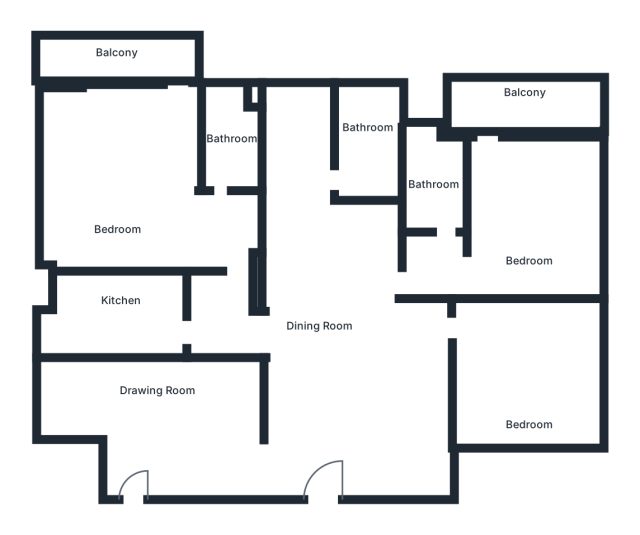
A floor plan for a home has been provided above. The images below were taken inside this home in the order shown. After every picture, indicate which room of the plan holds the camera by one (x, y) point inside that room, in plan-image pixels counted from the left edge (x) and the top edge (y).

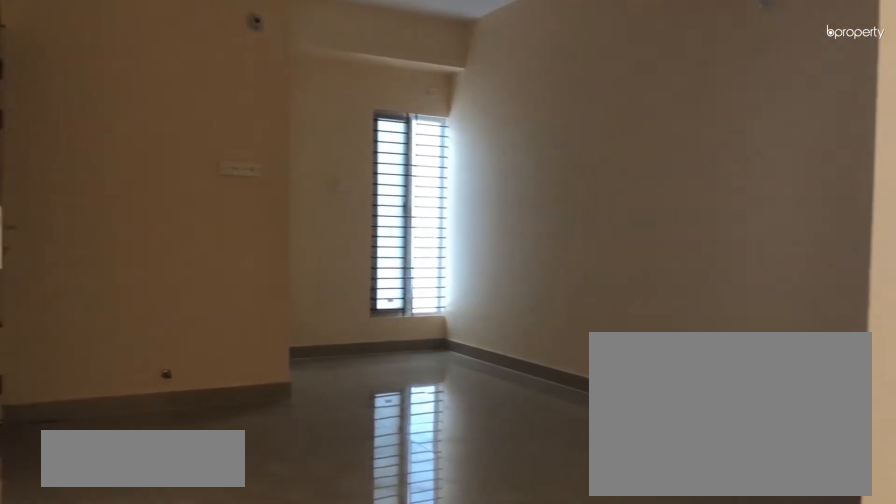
(190, 412)
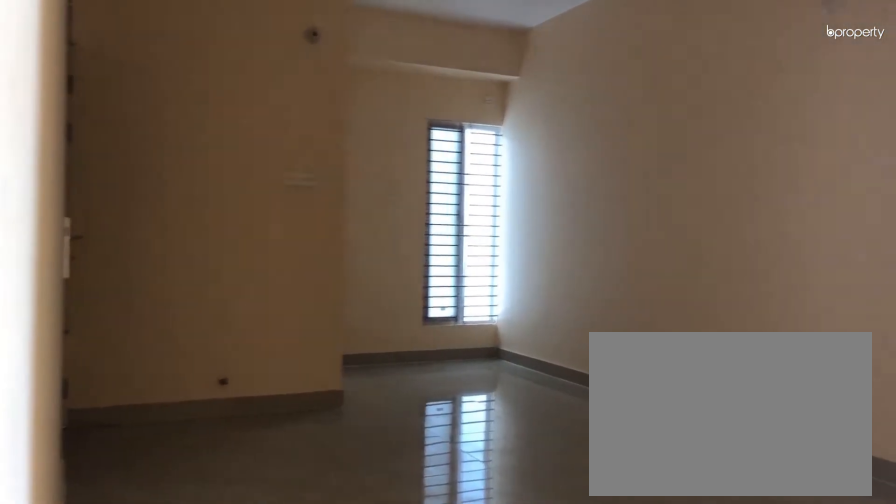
(190, 412)
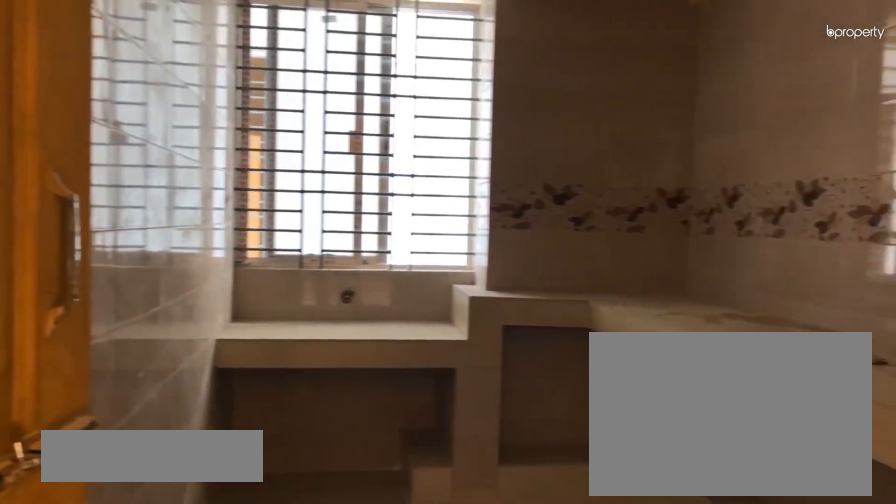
(125, 312)
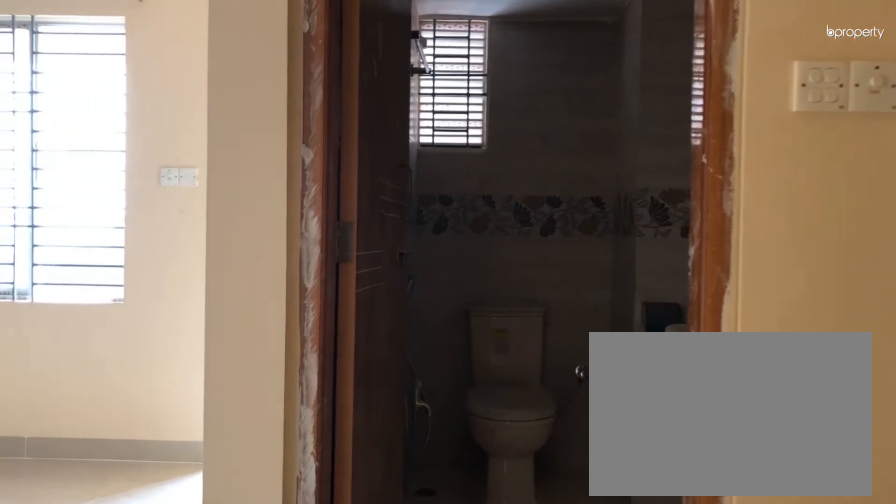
(209, 240)
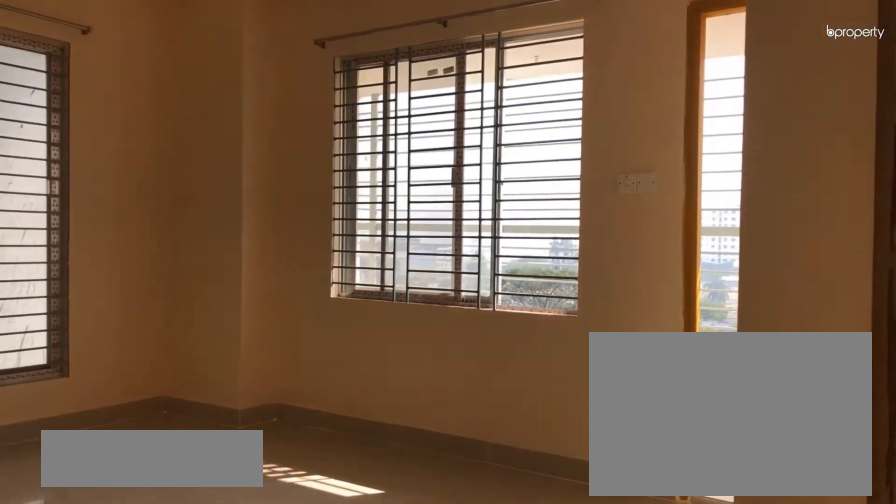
(107, 190)
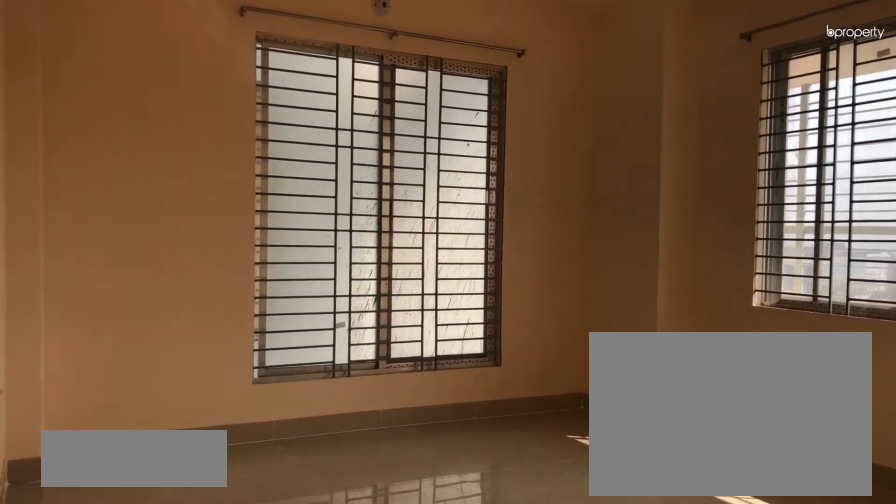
(107, 190)
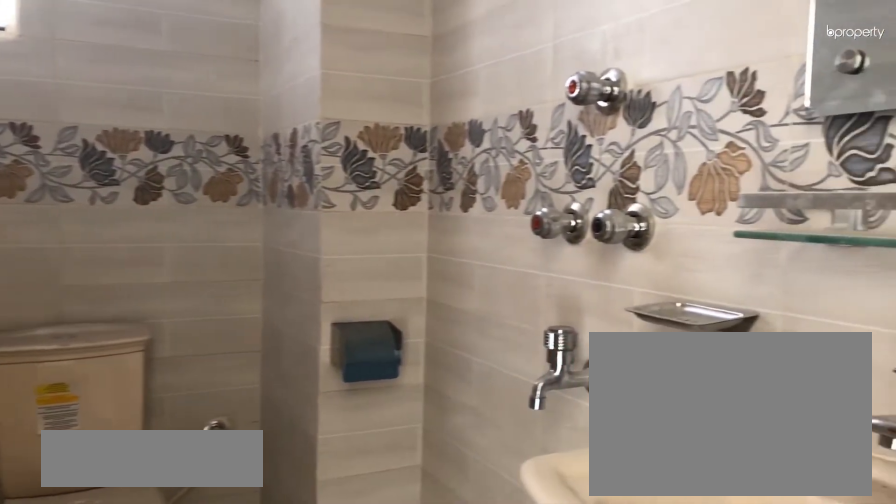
(229, 136)
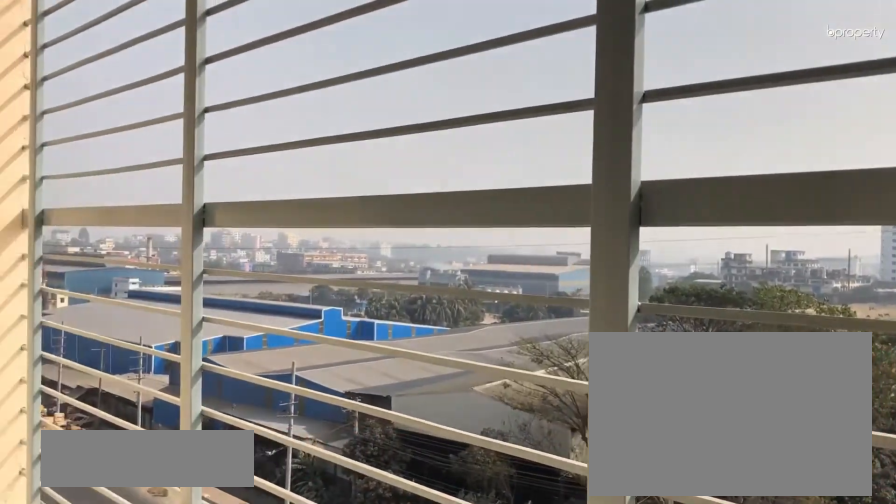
(111, 65)
